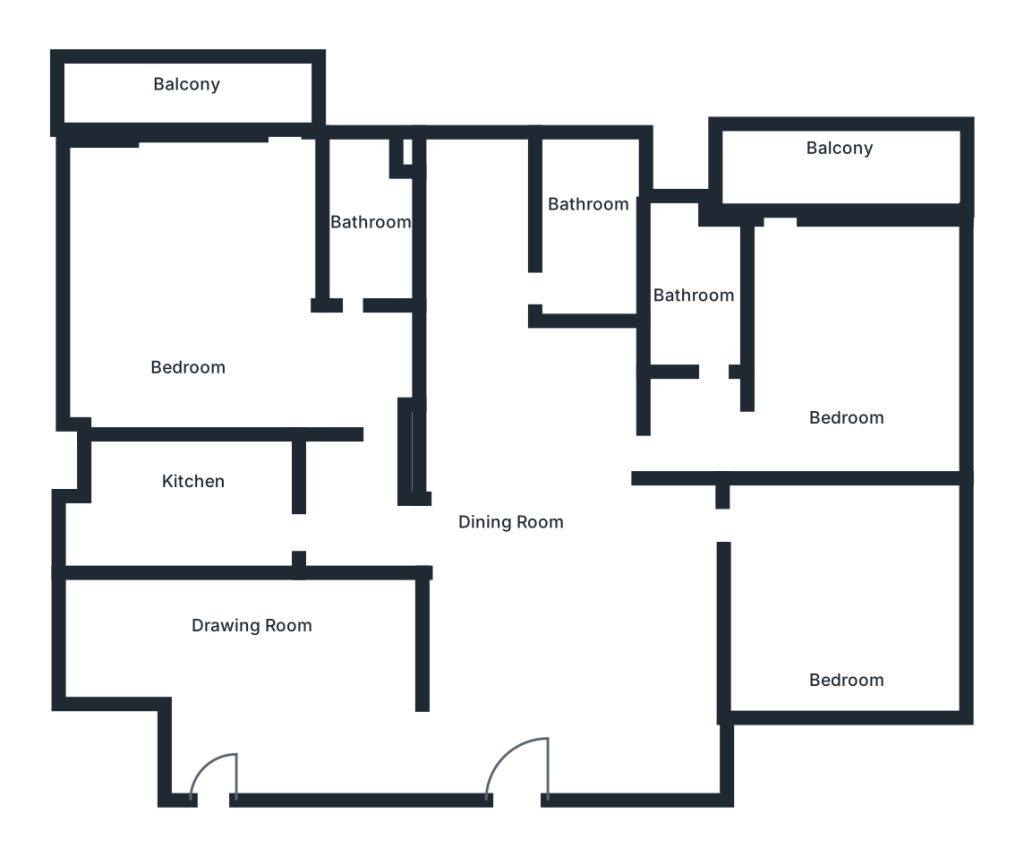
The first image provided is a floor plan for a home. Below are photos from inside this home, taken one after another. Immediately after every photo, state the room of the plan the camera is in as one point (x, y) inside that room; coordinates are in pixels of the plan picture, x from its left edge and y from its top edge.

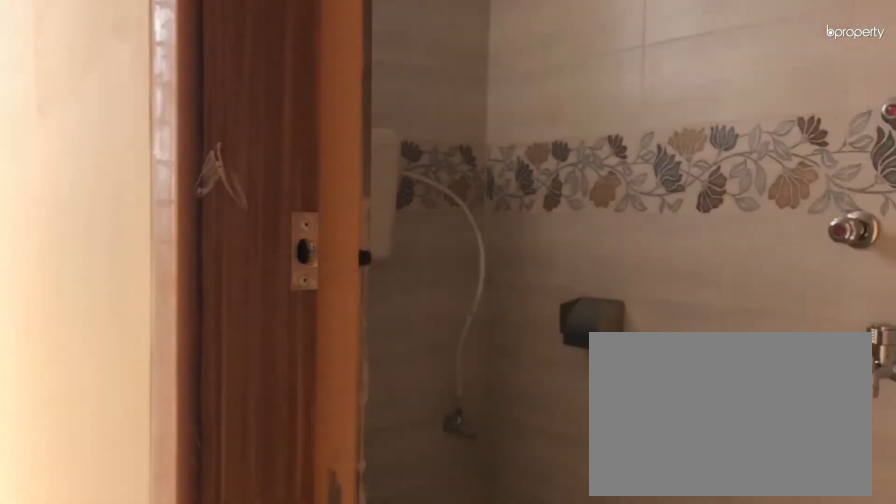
(588, 210)
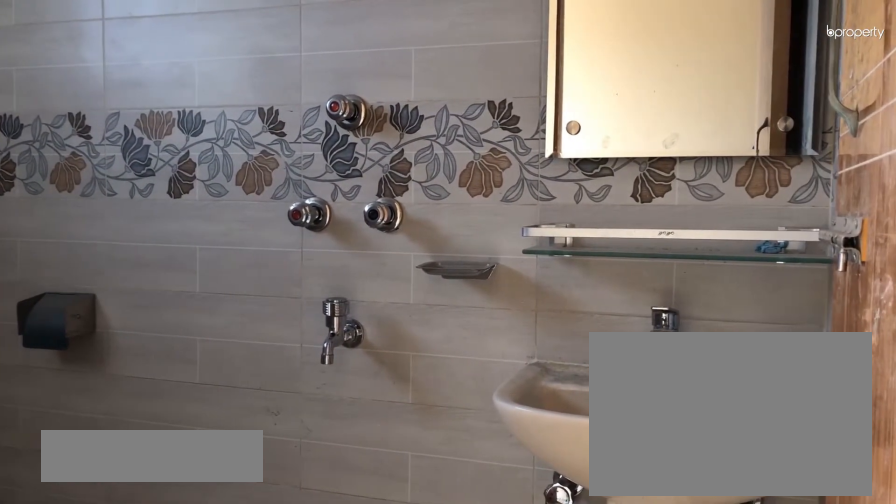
(588, 210)
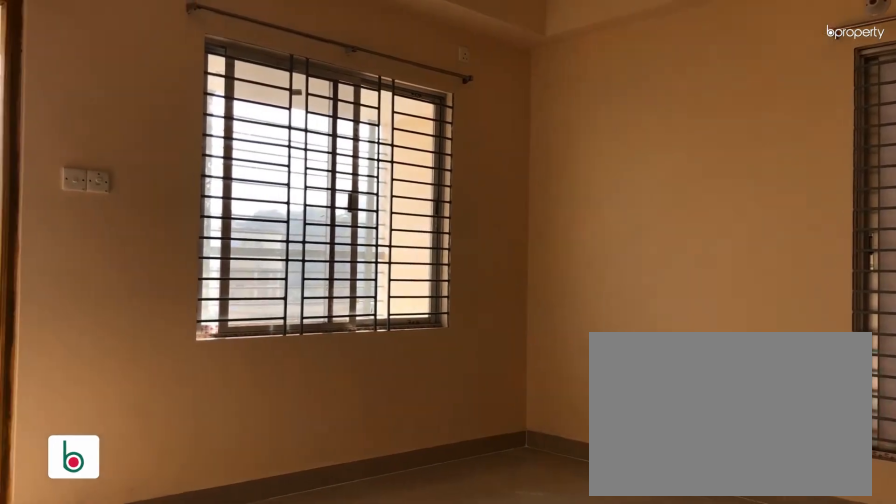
(844, 352)
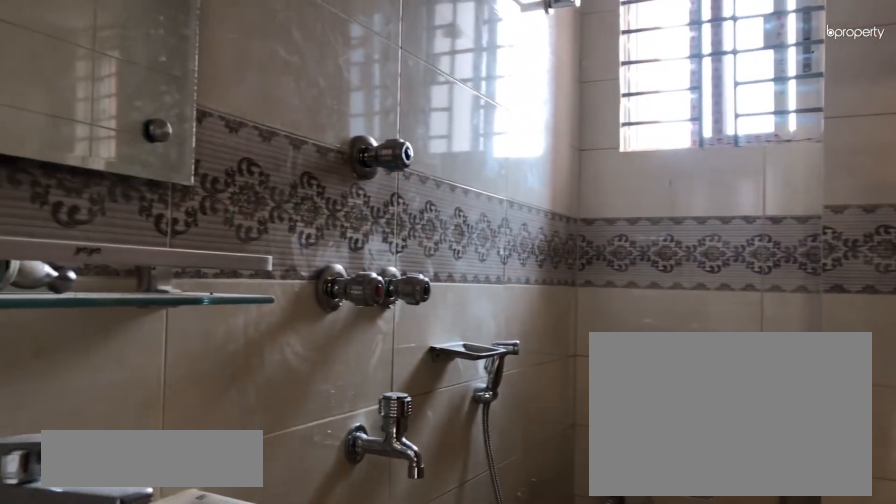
(696, 292)
